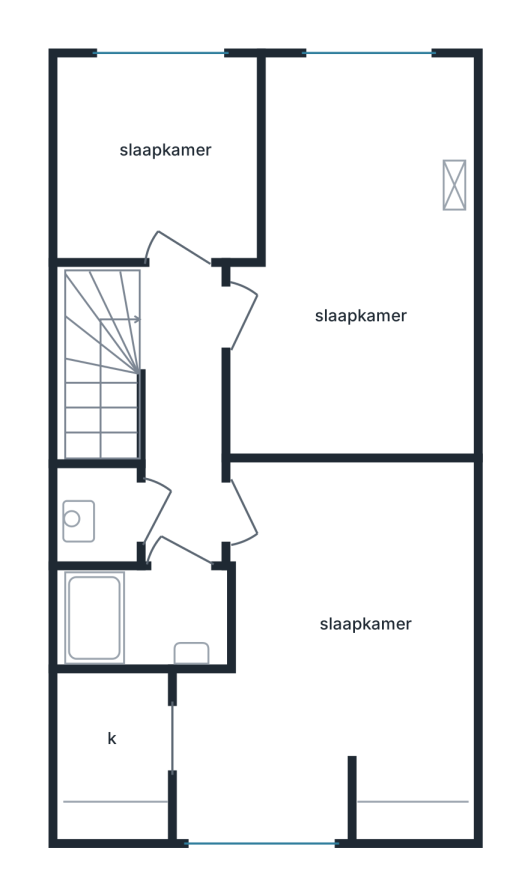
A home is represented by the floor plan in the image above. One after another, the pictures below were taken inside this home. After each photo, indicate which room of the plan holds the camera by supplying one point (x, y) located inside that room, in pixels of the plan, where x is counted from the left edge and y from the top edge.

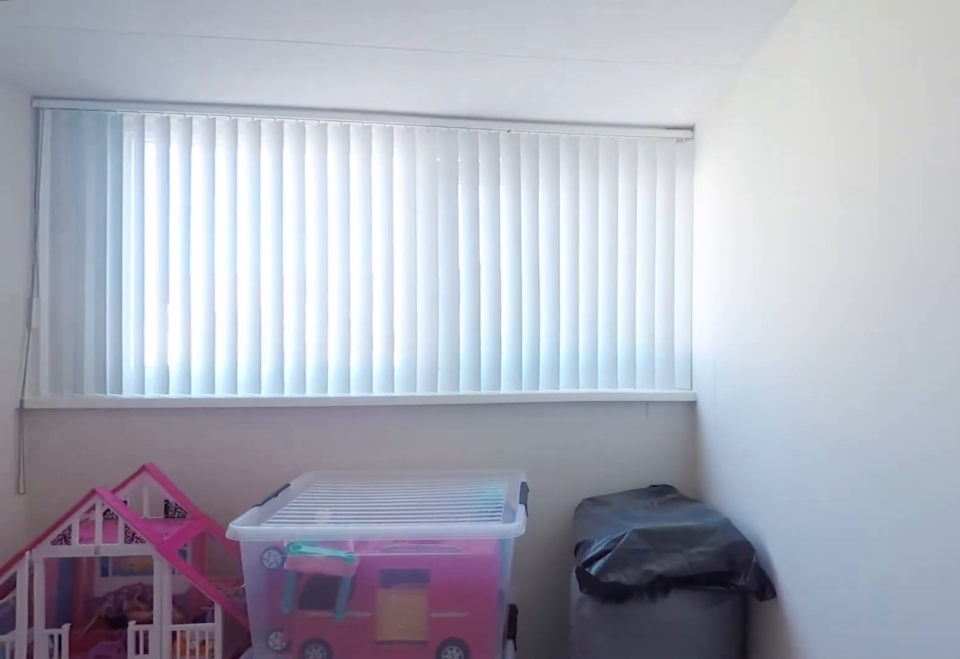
(160, 163)
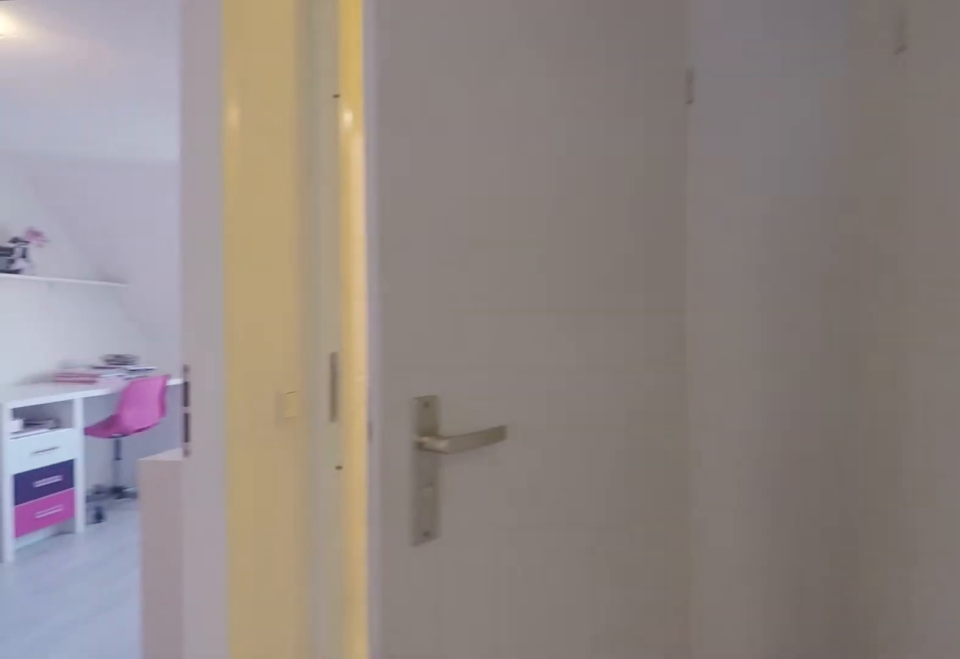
(182, 416)
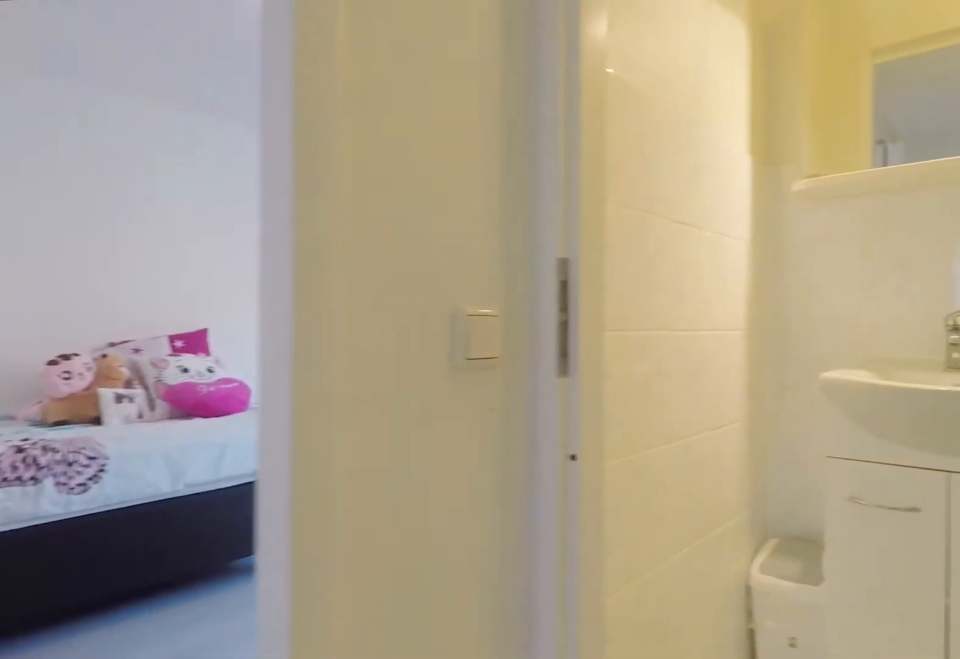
(182, 416)
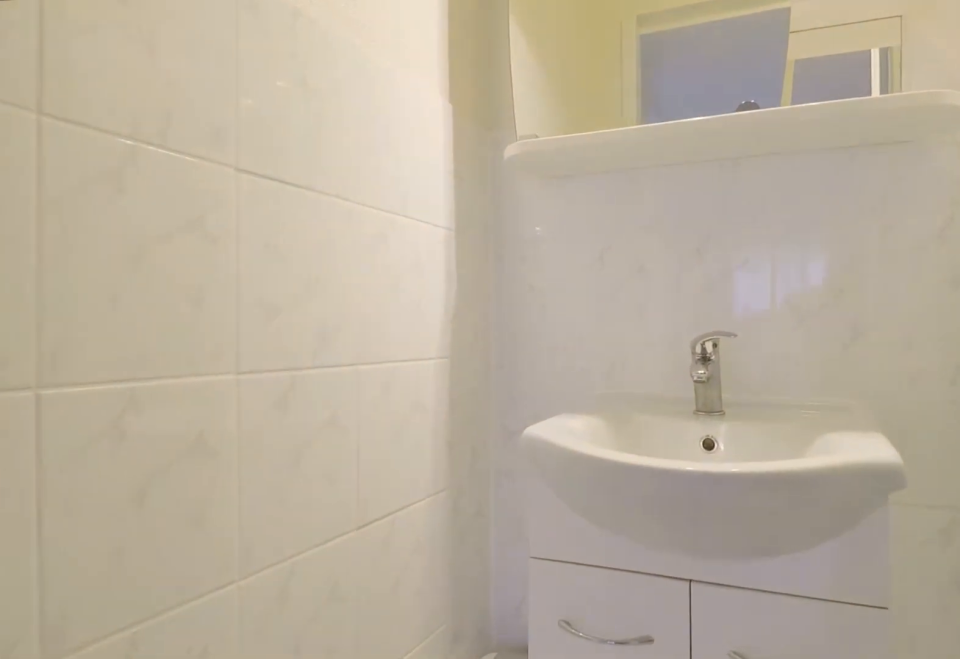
(141, 617)
